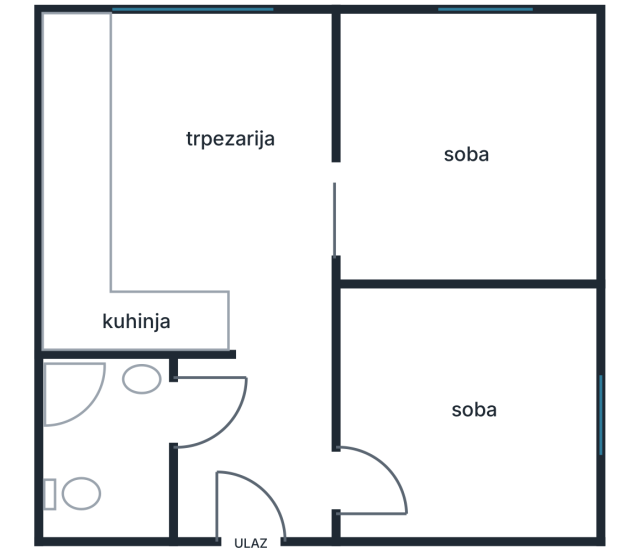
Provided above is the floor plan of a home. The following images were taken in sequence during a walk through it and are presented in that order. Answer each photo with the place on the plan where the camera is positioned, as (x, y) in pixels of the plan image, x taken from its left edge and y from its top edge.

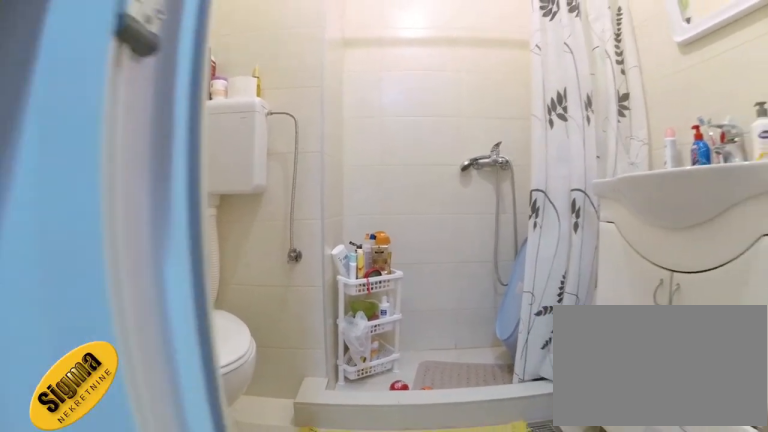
(228, 408)
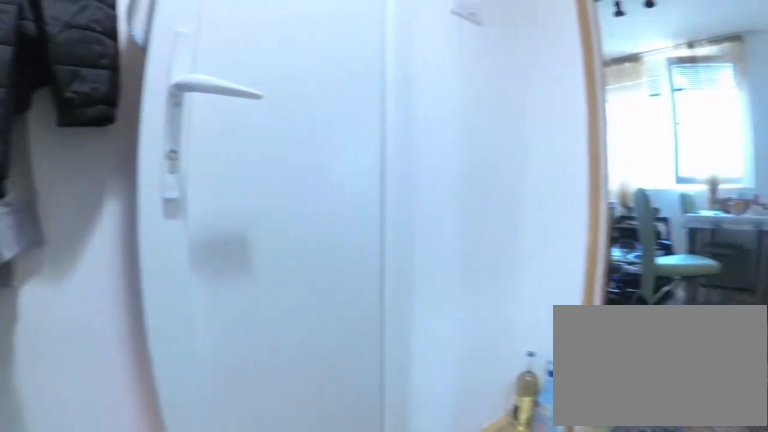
(284, 439)
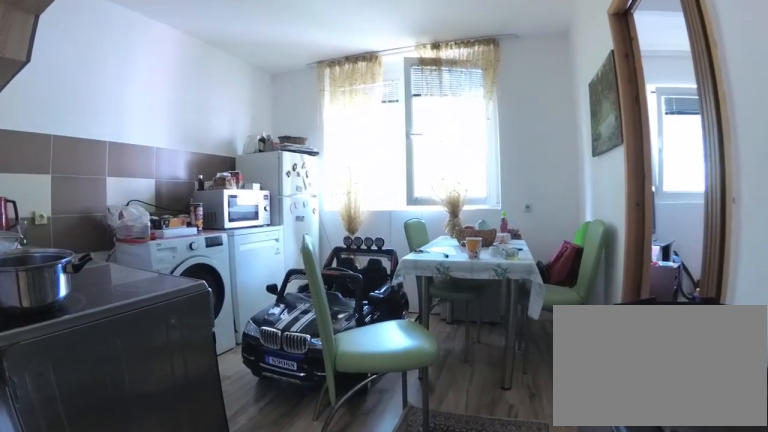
(288, 384)
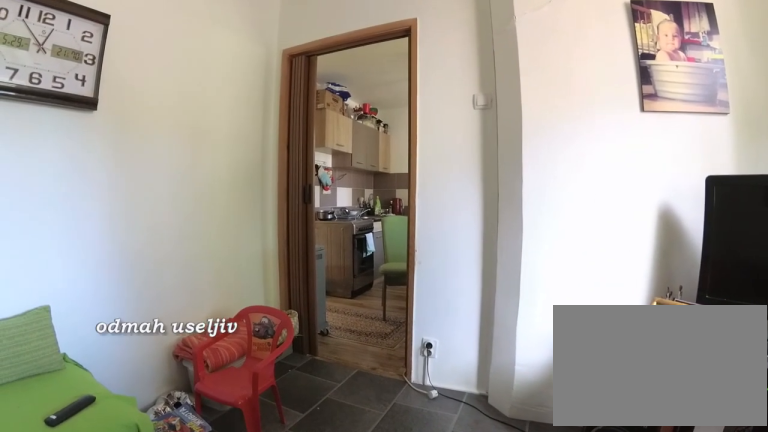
(495, 141)
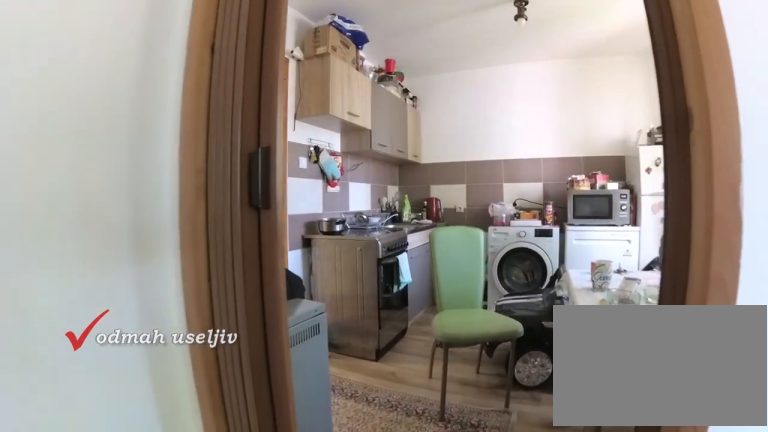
(388, 203)
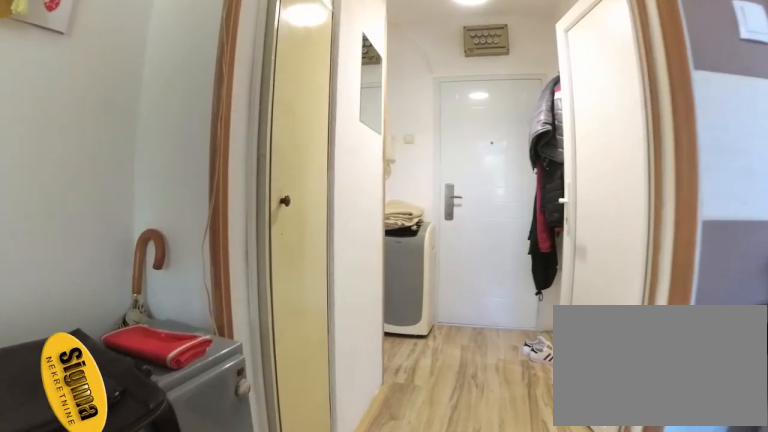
(278, 249)
